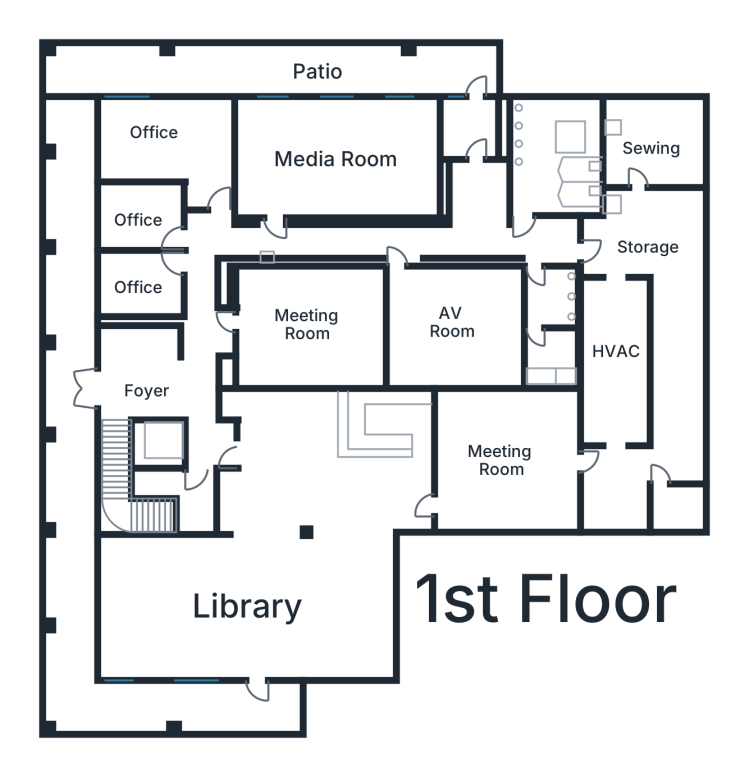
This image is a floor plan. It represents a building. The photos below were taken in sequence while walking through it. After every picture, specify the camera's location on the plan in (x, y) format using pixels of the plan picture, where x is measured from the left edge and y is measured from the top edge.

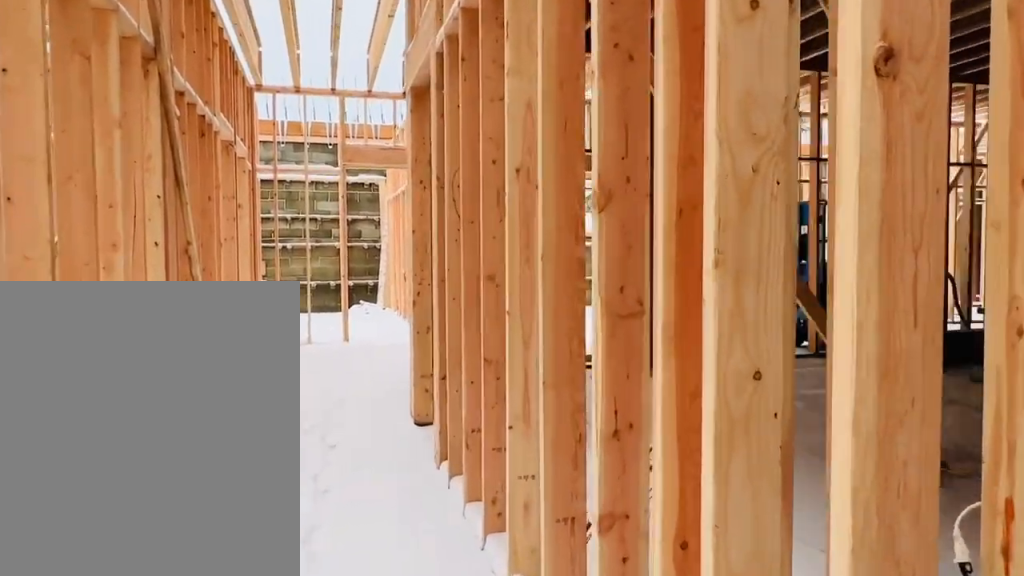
(202, 434)
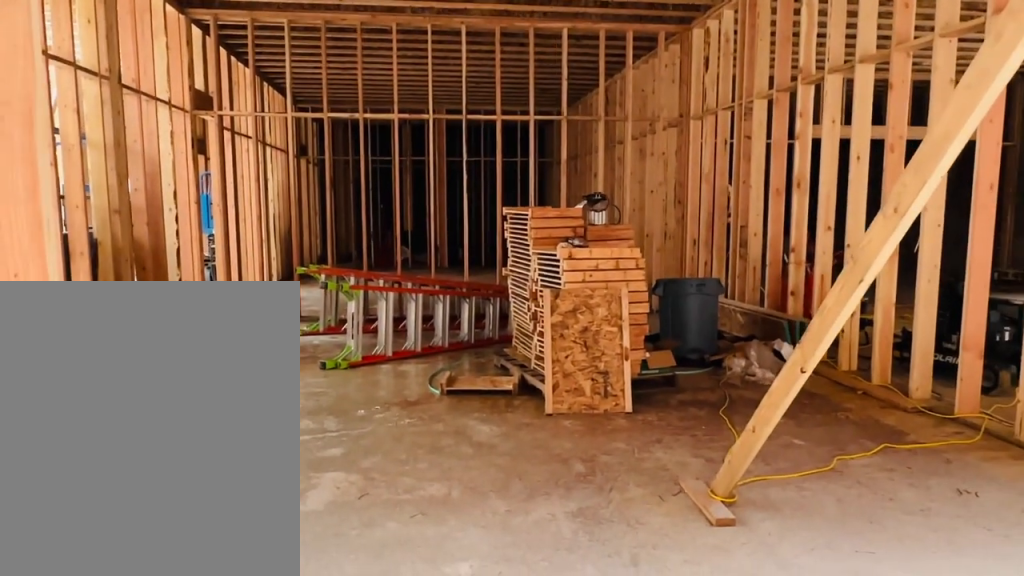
(225, 311)
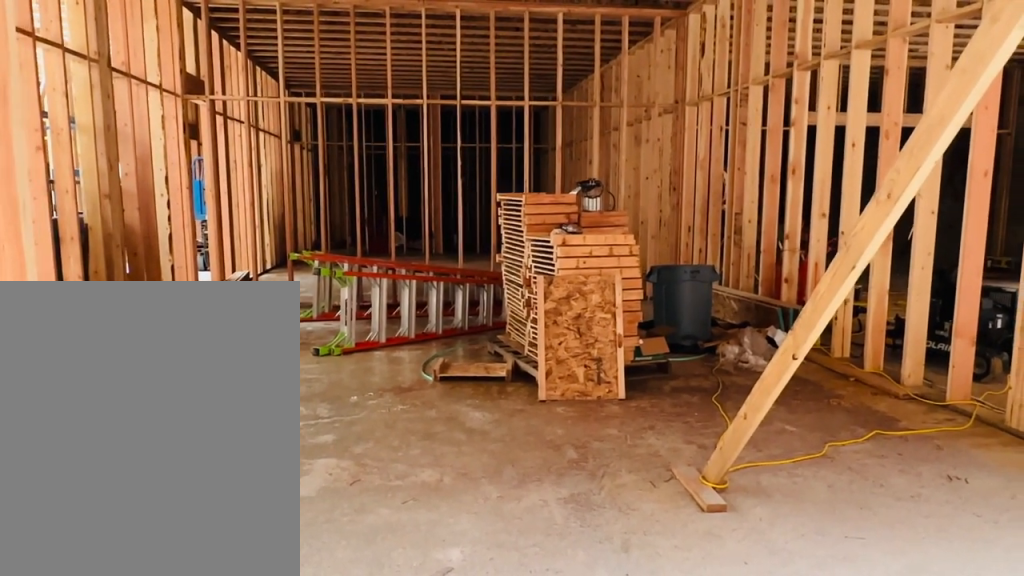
(227, 310)
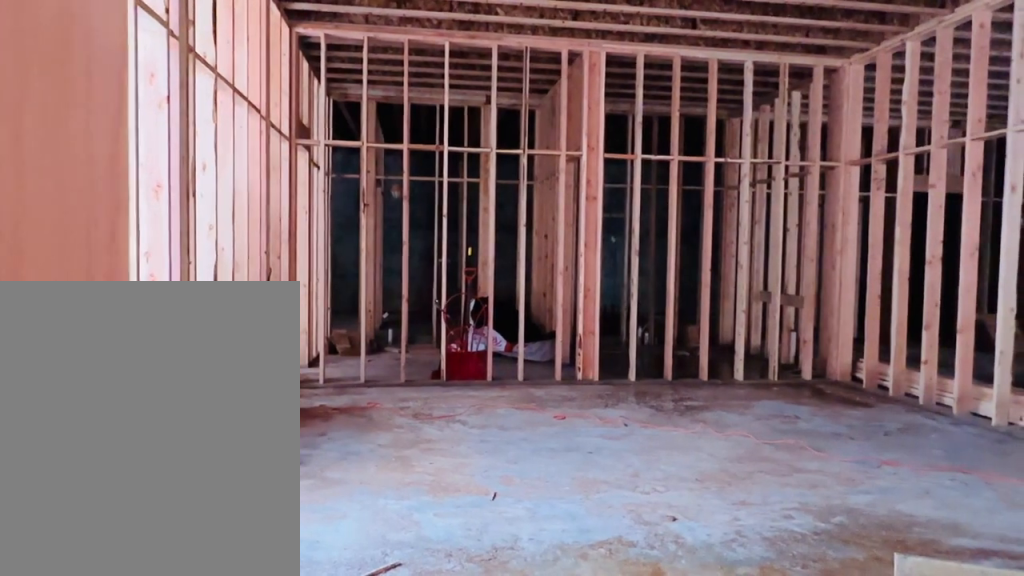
(366, 310)
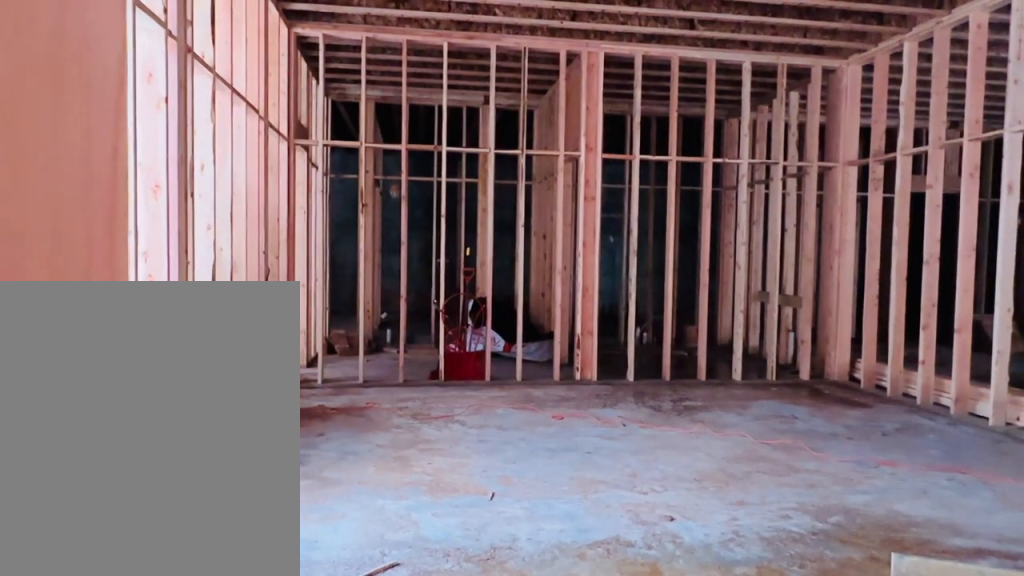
(367, 310)
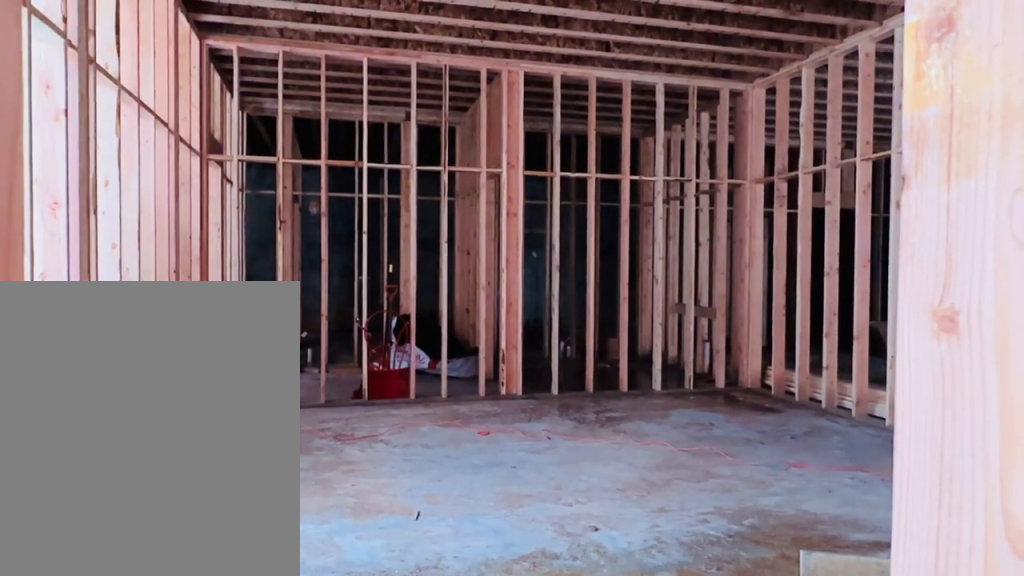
(367, 310)
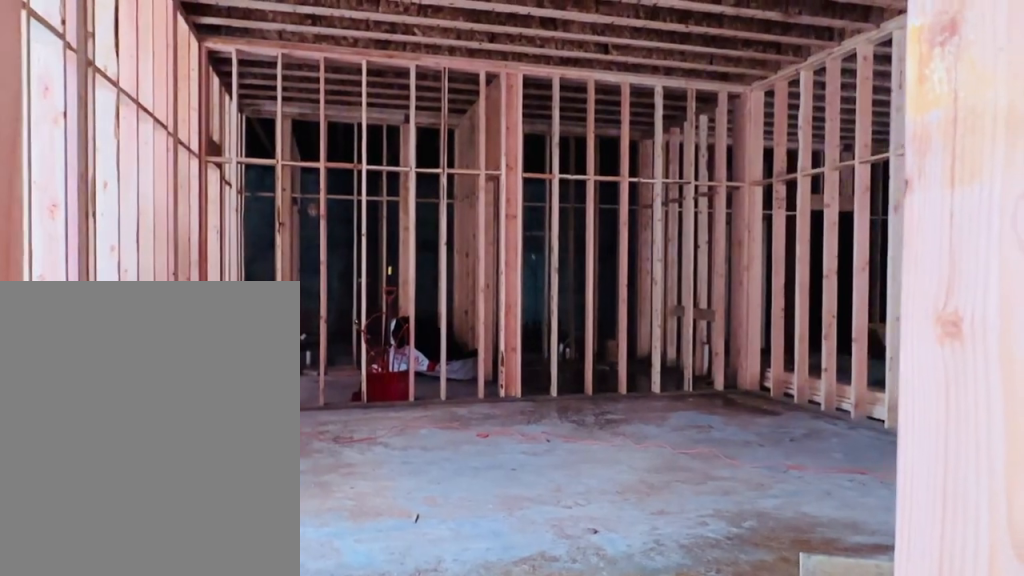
(366, 310)
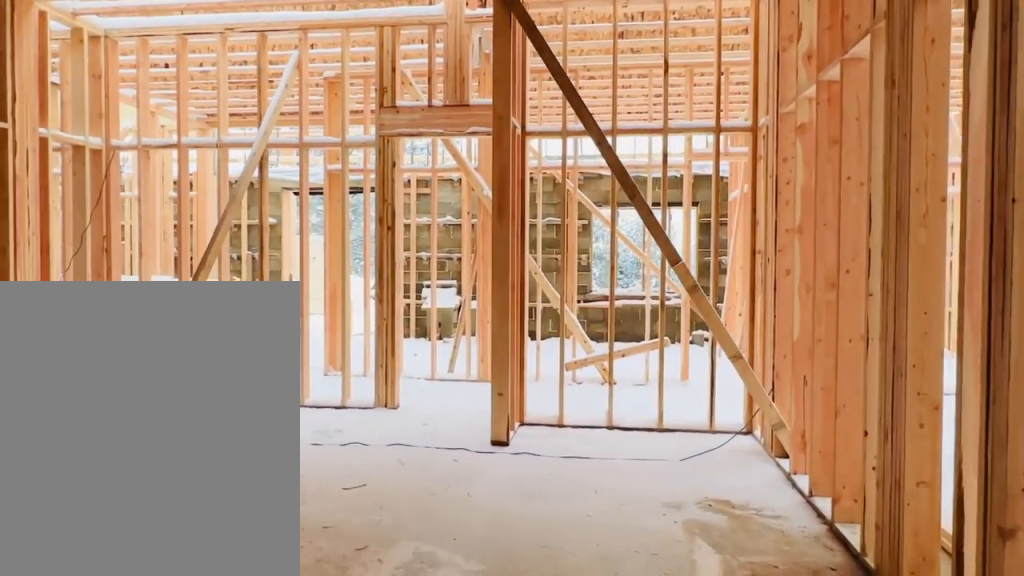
(351, 310)
